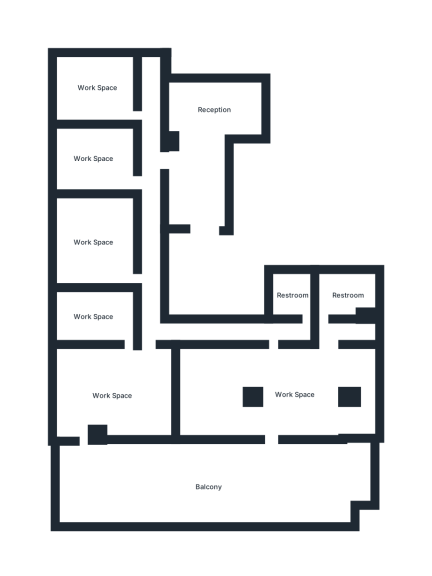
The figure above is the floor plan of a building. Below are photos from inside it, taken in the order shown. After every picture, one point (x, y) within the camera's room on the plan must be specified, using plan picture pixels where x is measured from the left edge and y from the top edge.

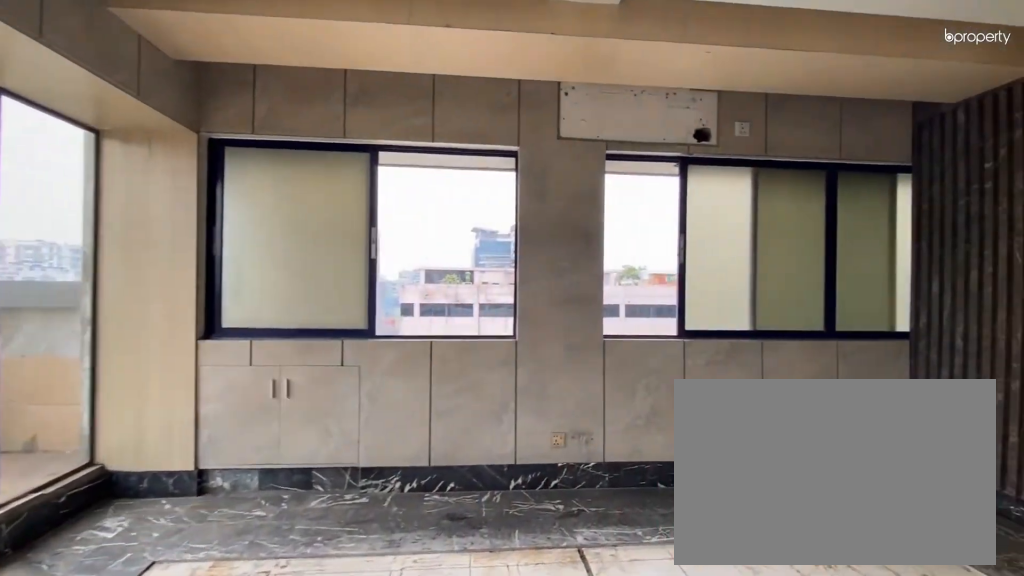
(112, 396)
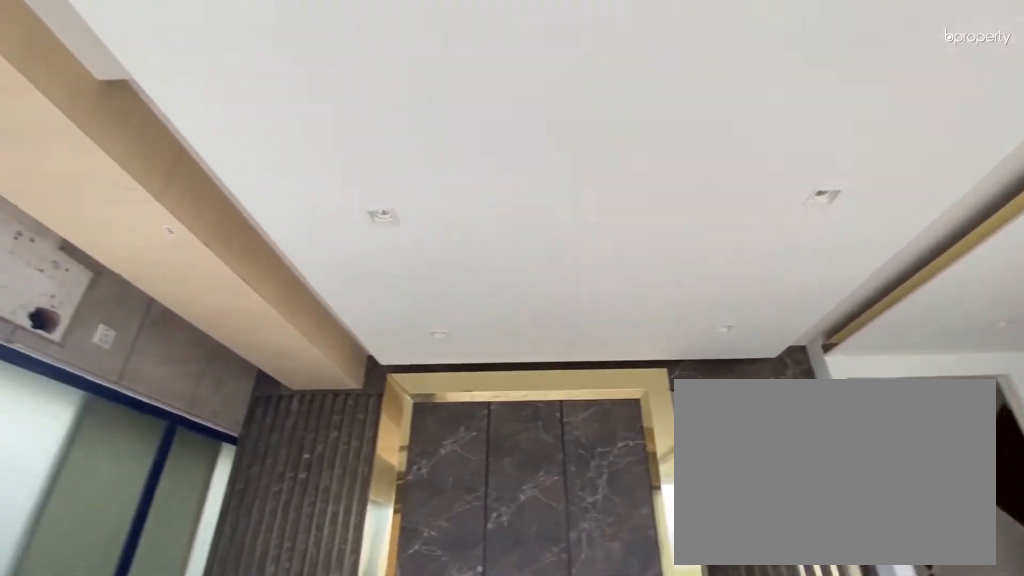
(112, 396)
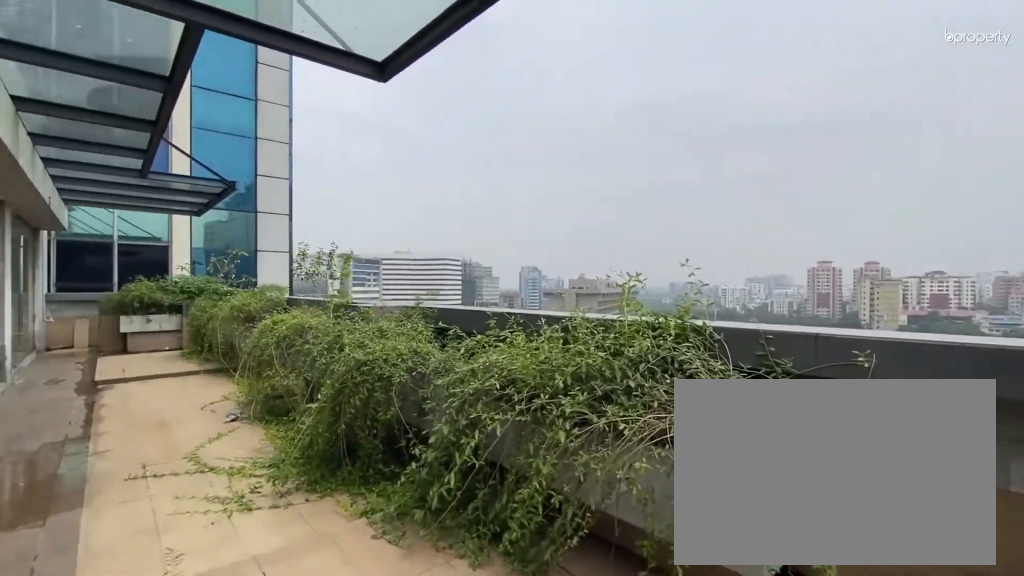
(120, 492)
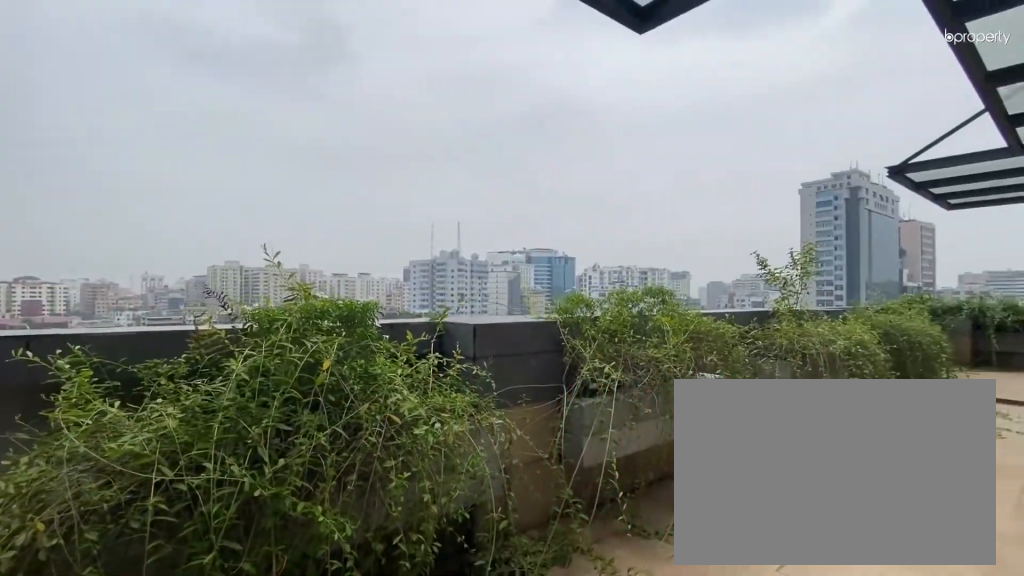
(252, 492)
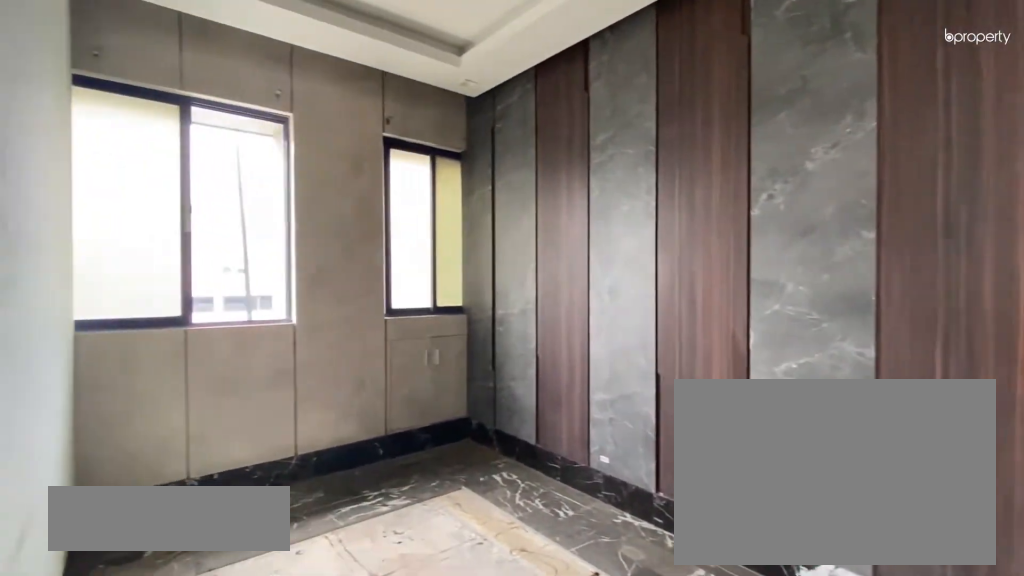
(92, 317)
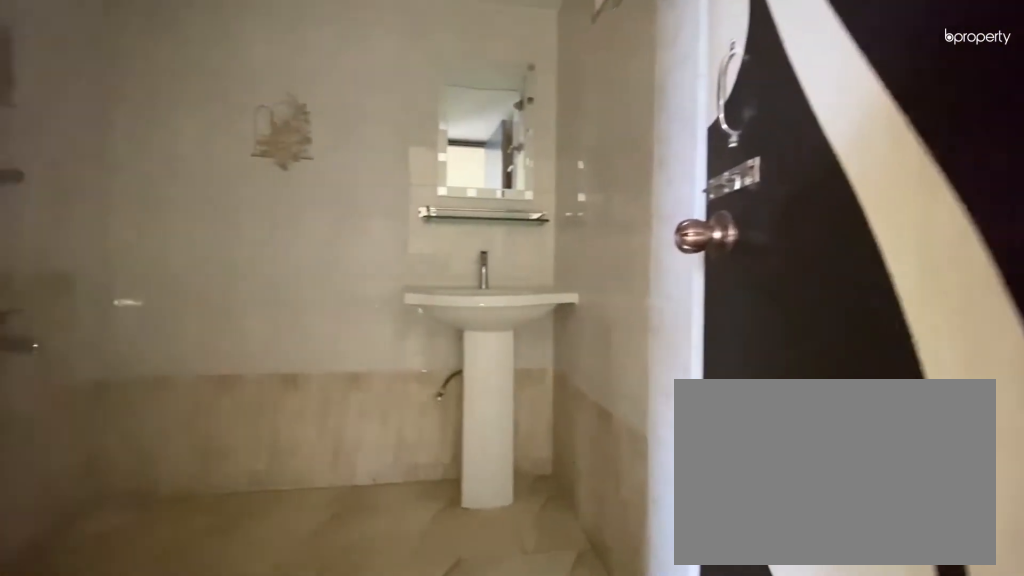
(295, 297)
